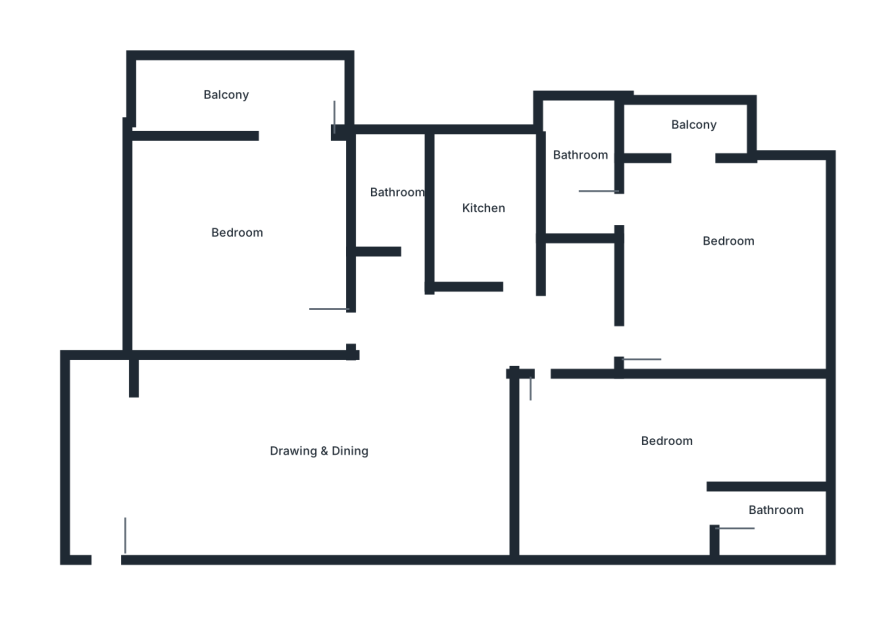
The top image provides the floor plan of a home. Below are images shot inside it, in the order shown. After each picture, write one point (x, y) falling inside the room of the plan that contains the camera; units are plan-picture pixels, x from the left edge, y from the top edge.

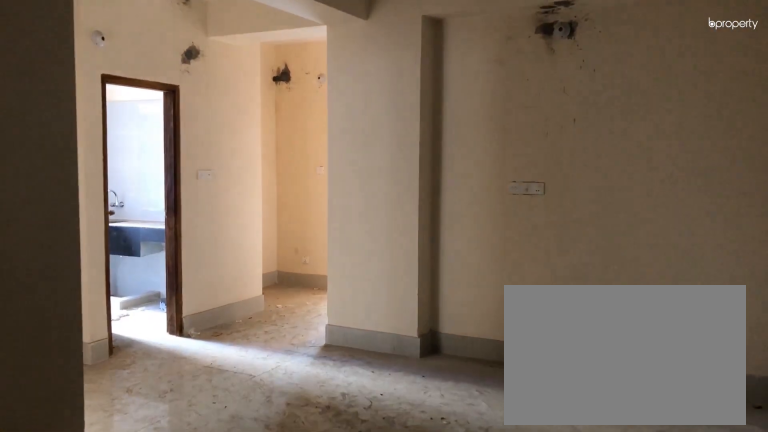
(105, 546)
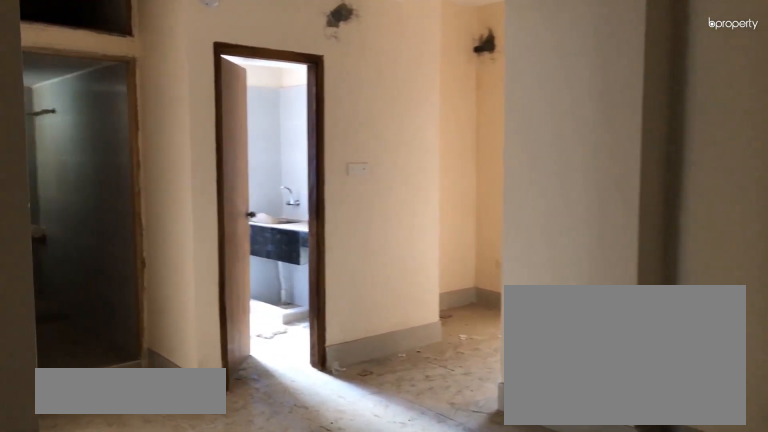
(289, 446)
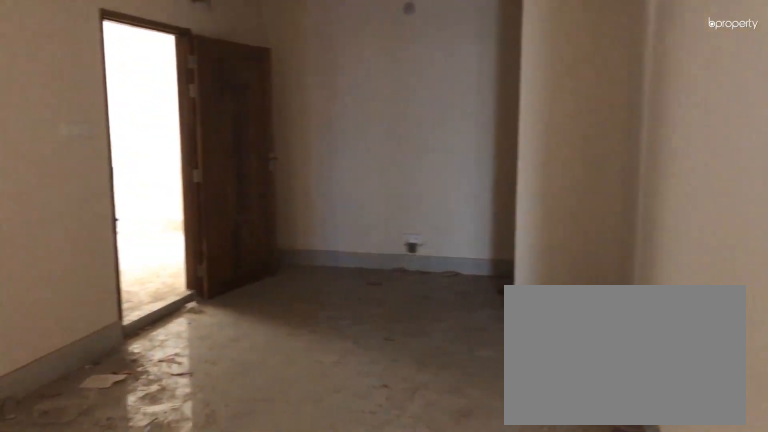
(289, 446)
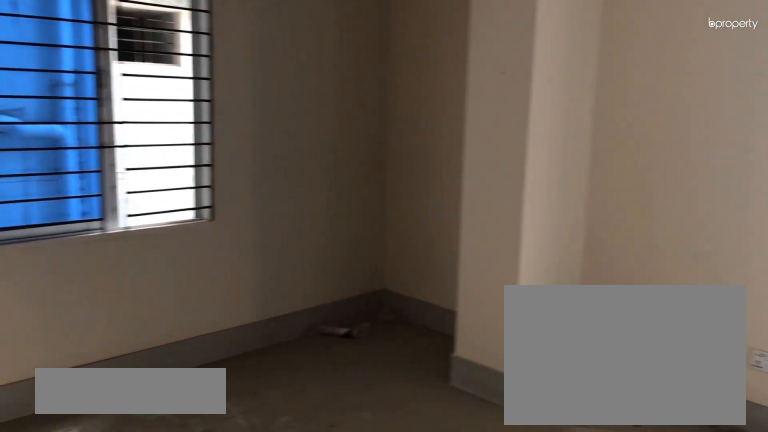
(242, 240)
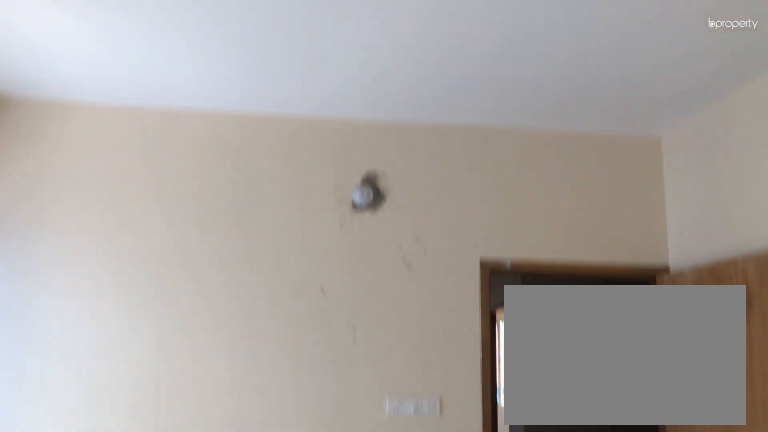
(242, 240)
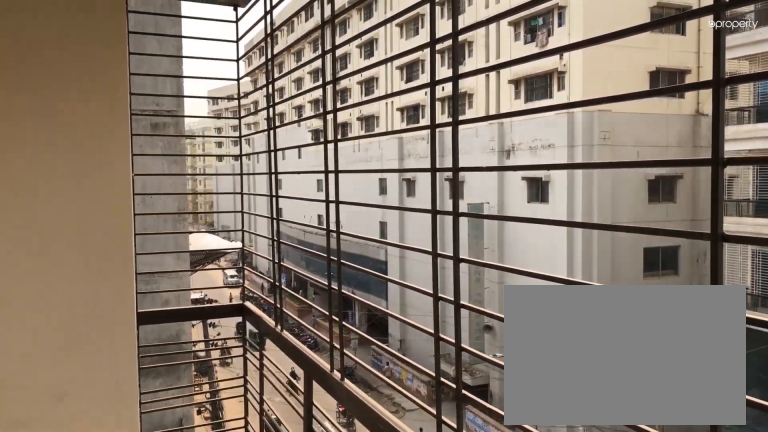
(238, 96)
